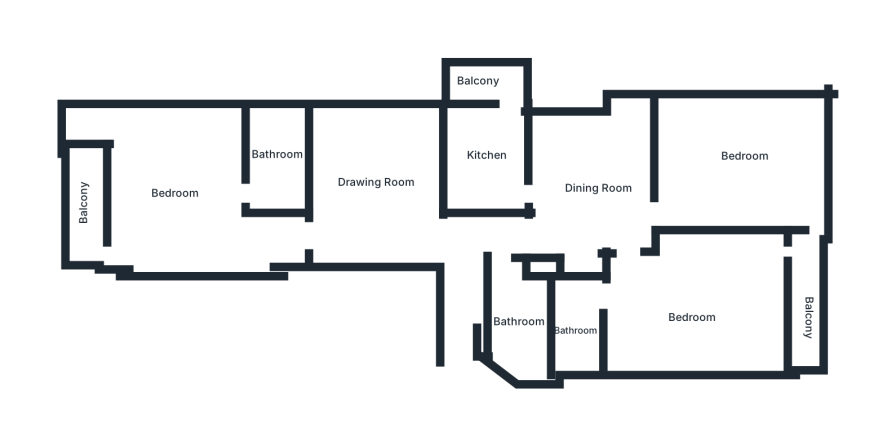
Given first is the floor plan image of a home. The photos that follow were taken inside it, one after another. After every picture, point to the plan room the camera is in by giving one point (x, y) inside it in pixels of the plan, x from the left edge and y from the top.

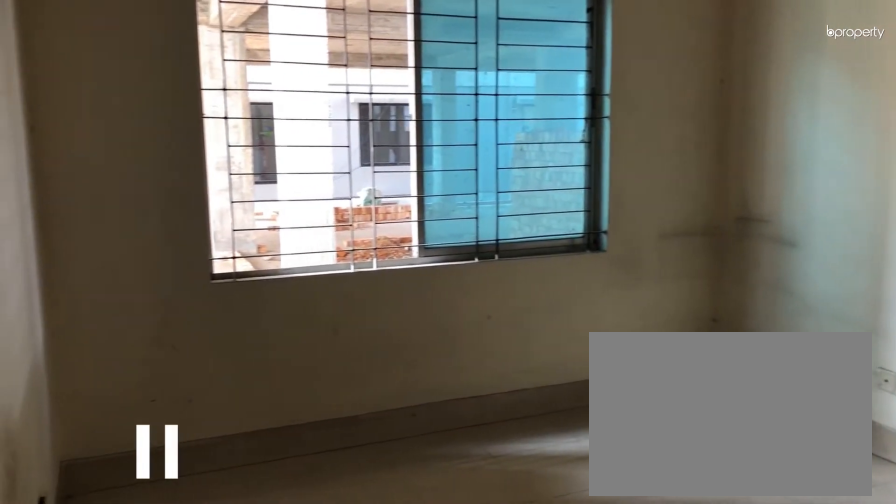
(375, 179)
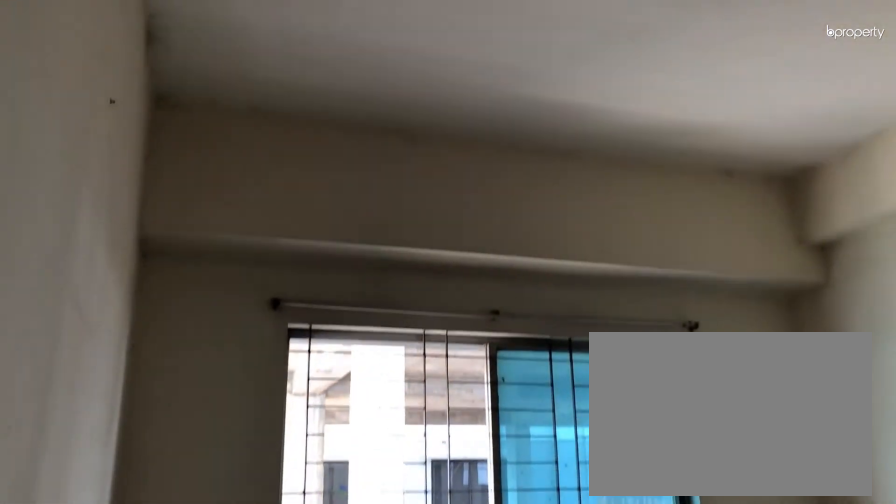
(375, 179)
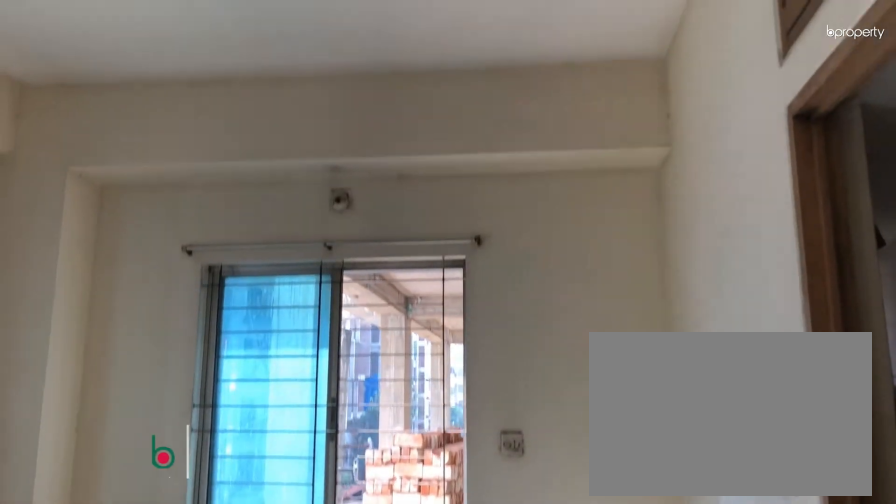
(177, 194)
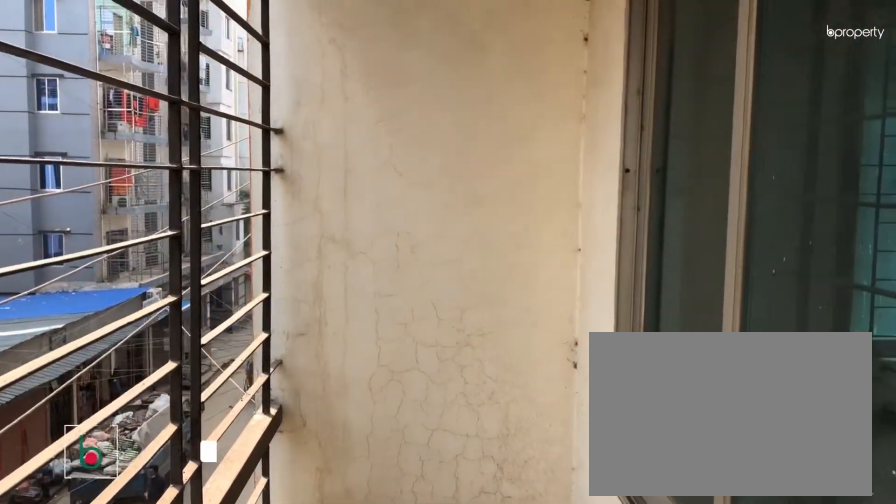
(86, 196)
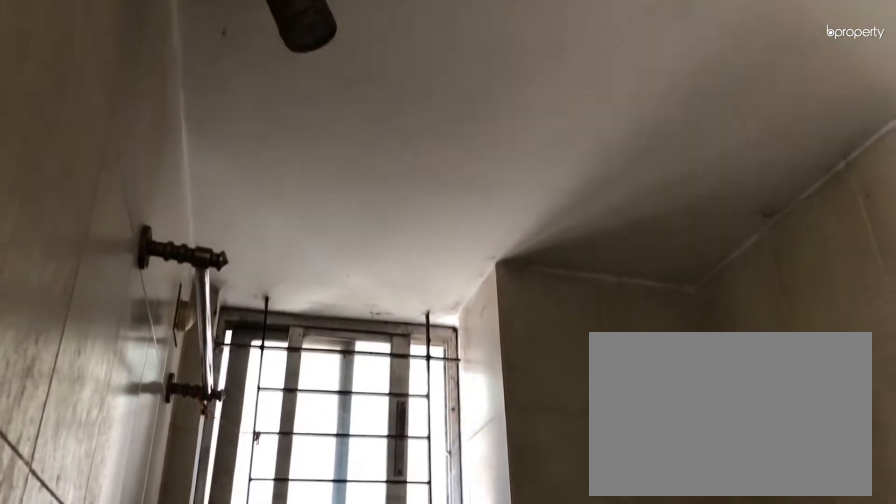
(275, 162)
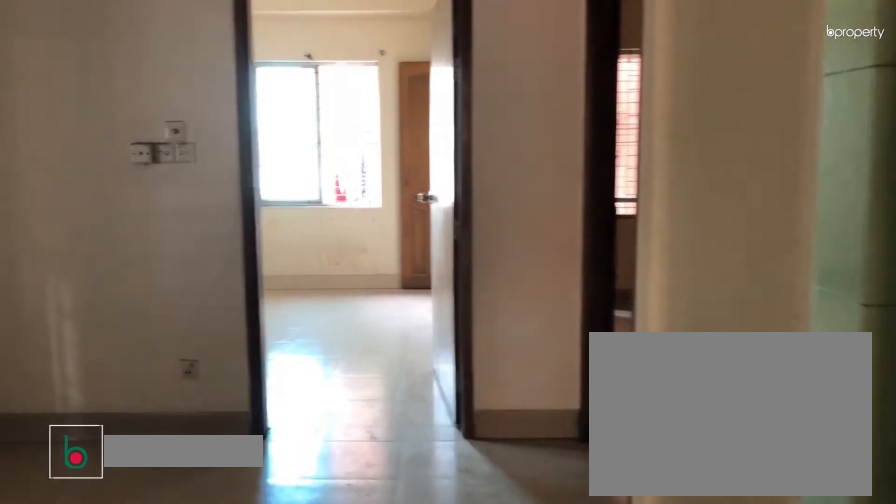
(586, 181)
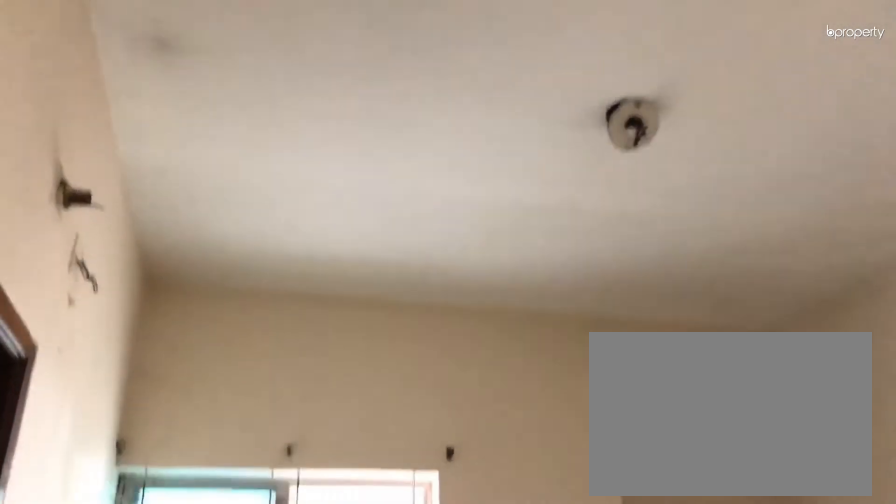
(586, 181)
